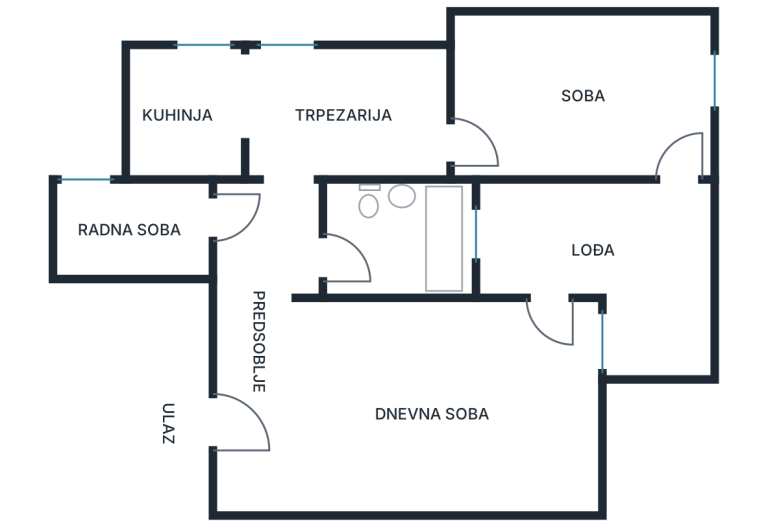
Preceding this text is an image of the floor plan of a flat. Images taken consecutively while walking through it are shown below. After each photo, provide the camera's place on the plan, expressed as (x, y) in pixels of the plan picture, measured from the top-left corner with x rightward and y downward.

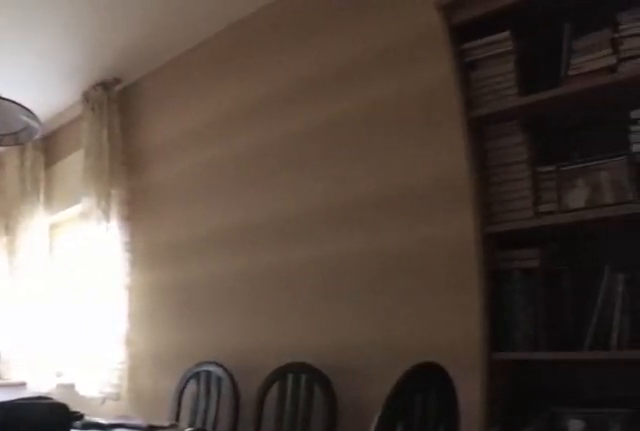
(448, 152)
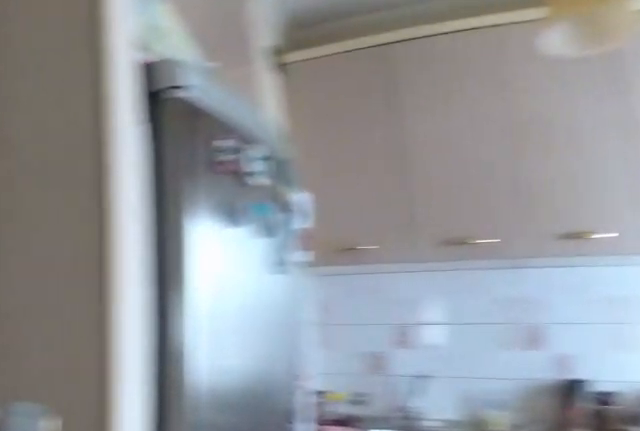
(293, 139)
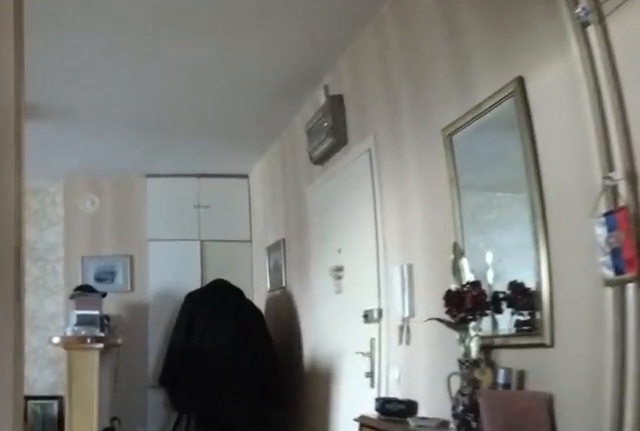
(274, 213)
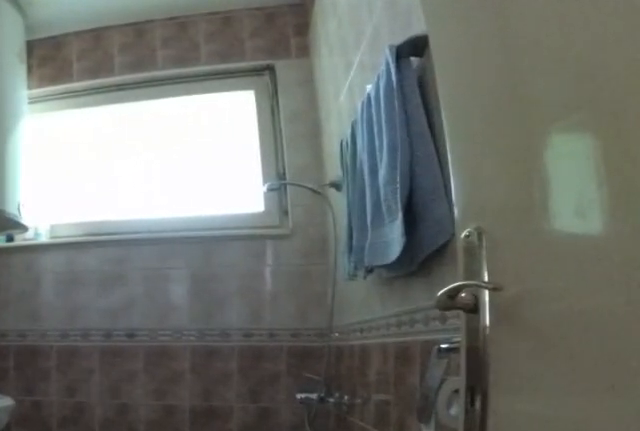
(339, 269)
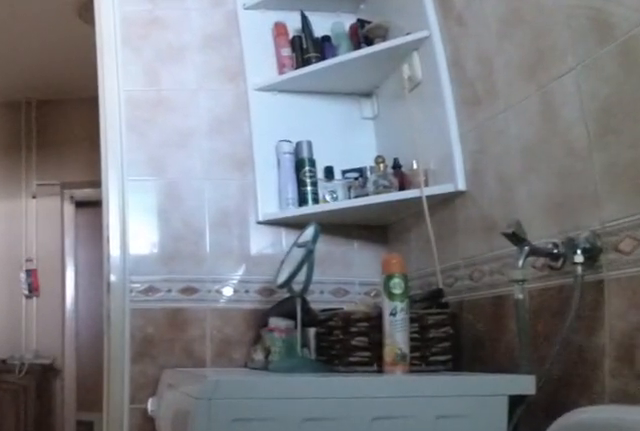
(454, 271)
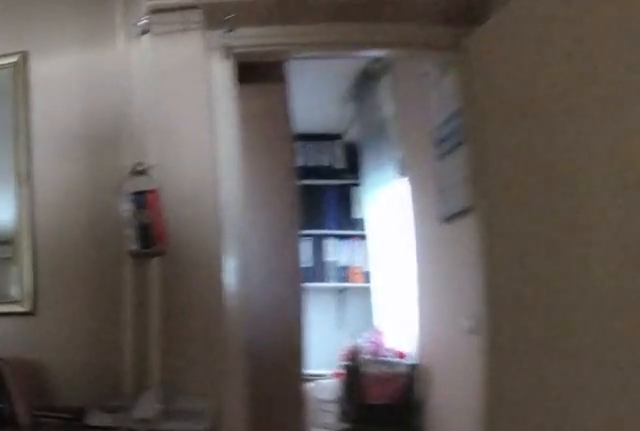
(313, 269)
